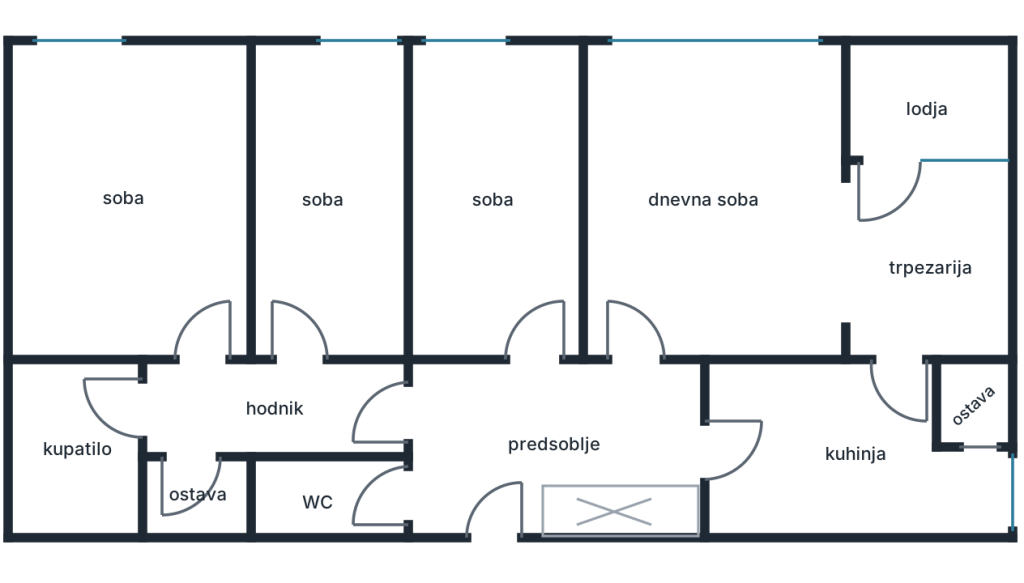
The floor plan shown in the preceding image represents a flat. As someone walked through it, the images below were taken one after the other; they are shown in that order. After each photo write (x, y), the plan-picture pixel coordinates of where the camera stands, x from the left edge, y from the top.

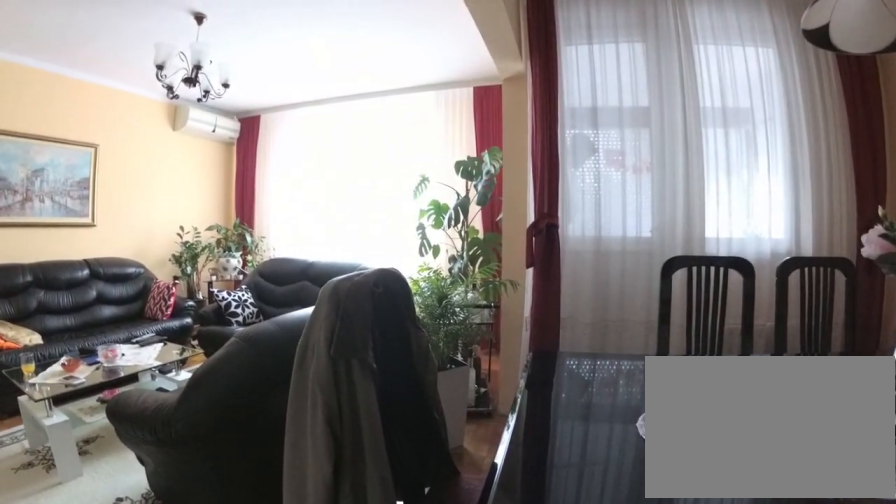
(895, 350)
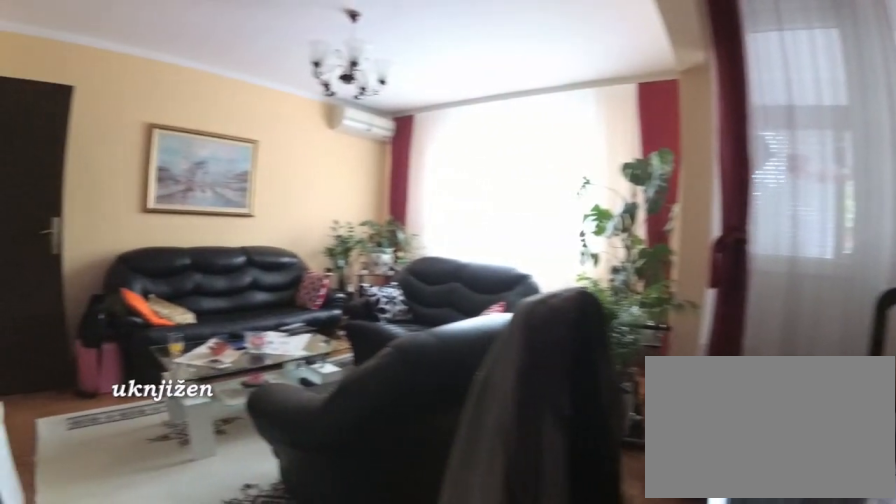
(886, 340)
